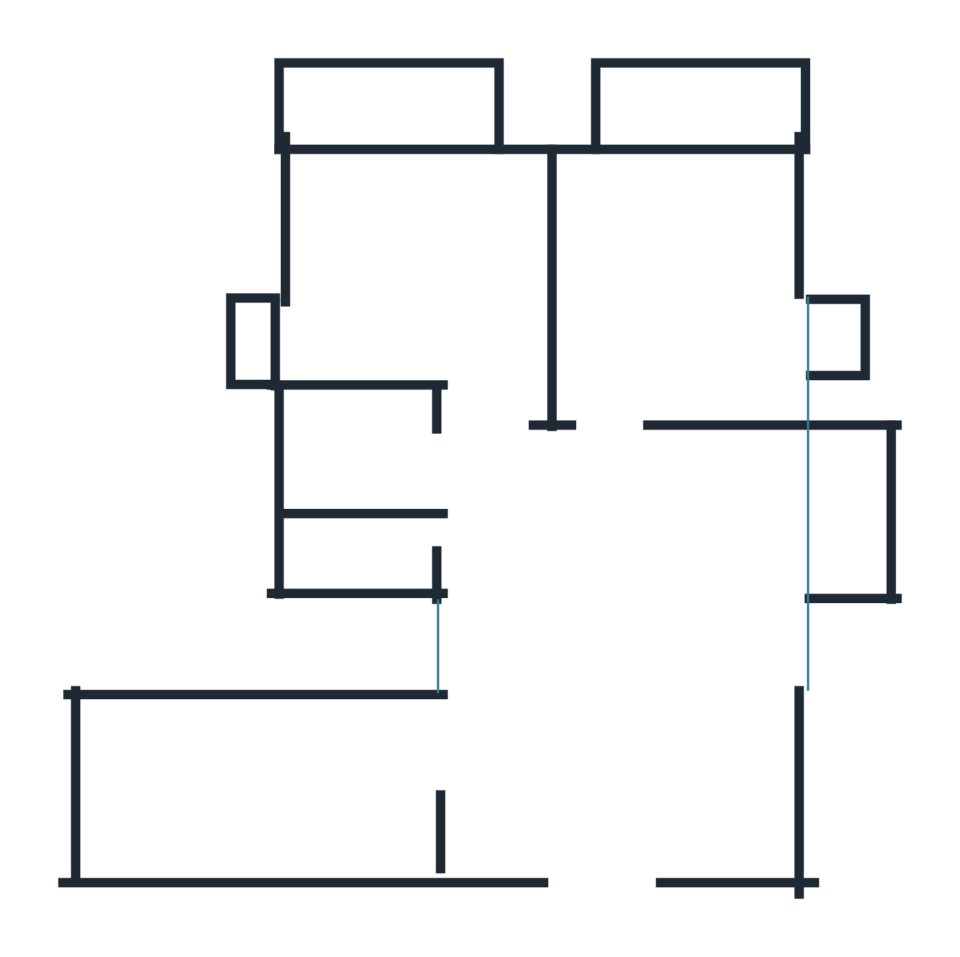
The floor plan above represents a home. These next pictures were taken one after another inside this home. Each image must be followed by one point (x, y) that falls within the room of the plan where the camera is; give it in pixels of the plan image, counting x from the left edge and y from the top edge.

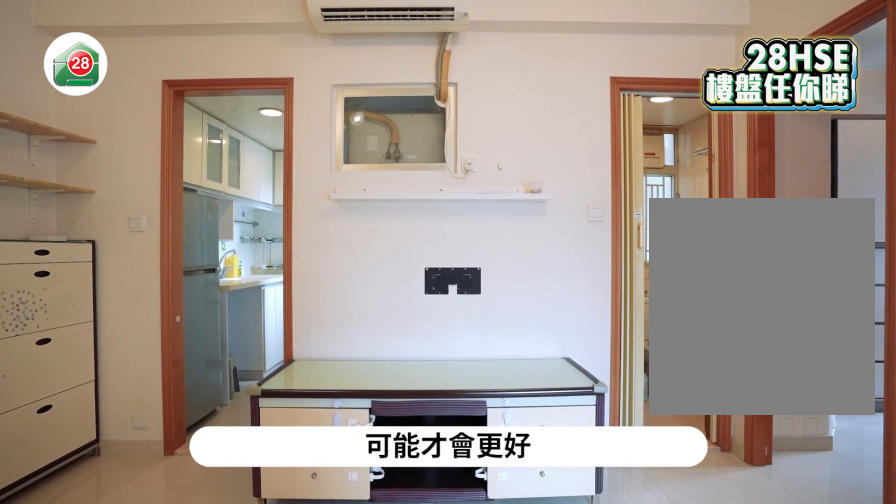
(625, 675)
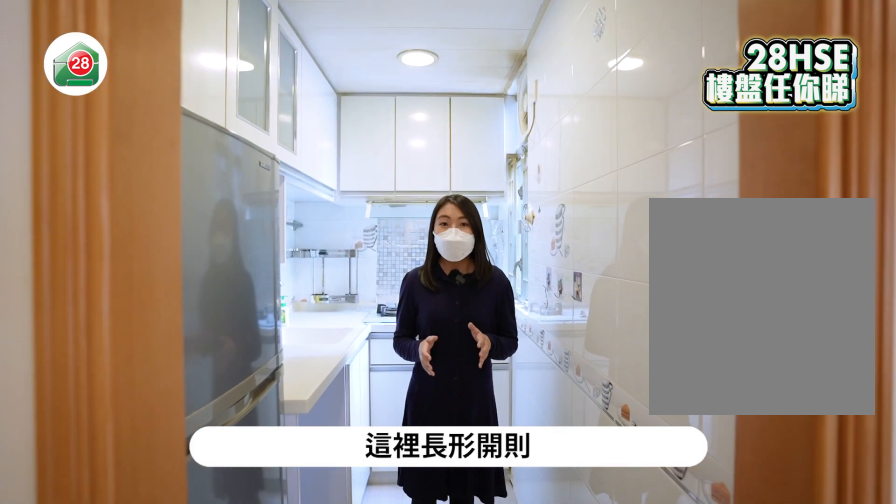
(304, 769)
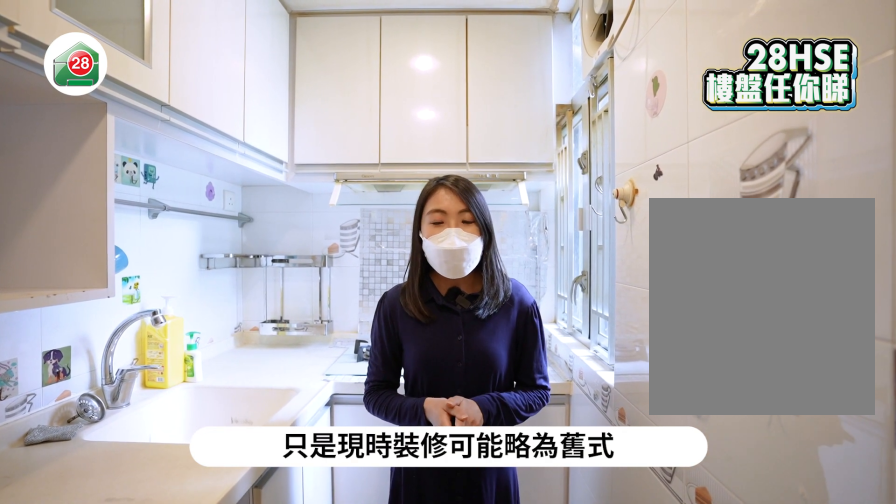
(304, 771)
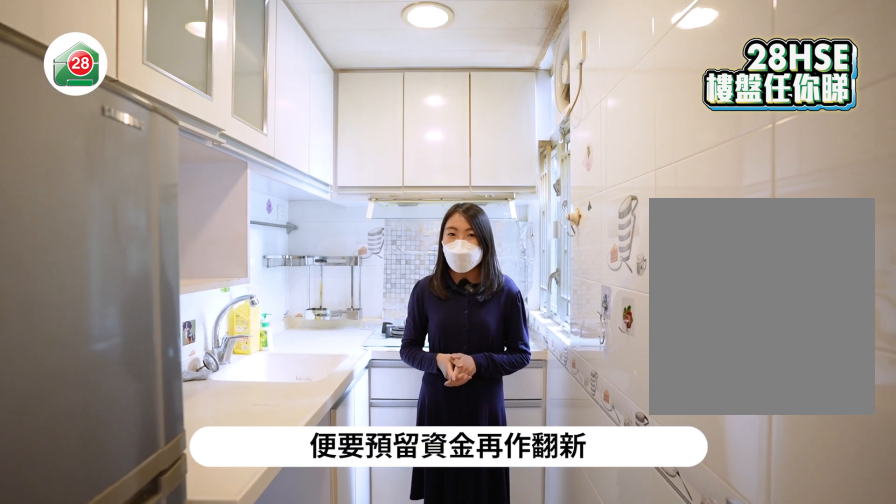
(304, 771)
